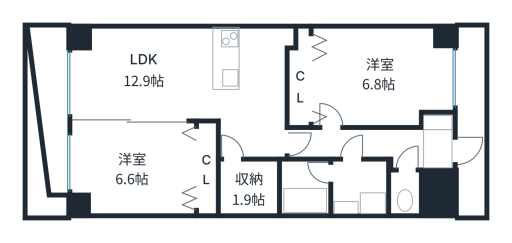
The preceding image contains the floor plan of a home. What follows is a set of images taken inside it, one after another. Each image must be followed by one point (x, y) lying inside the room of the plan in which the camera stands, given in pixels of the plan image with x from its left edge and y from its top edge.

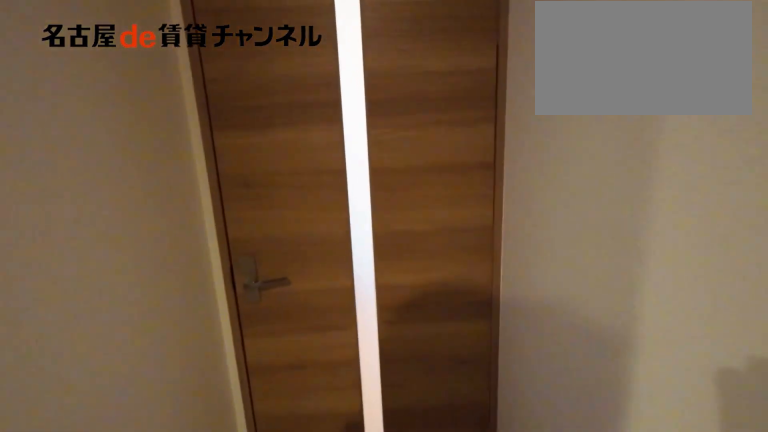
(359, 144)
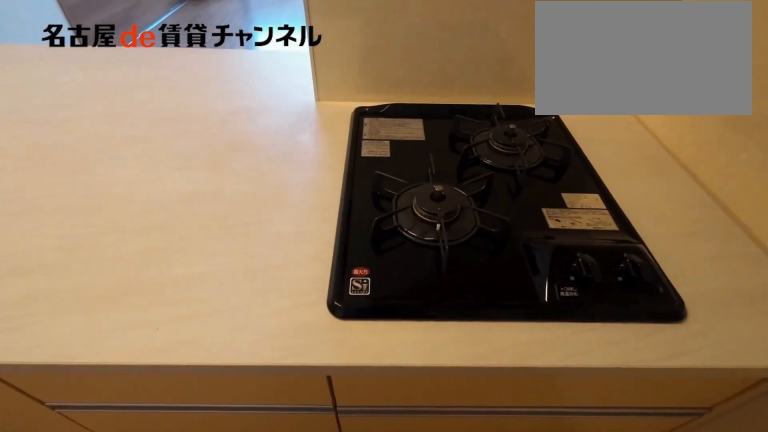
(254, 58)
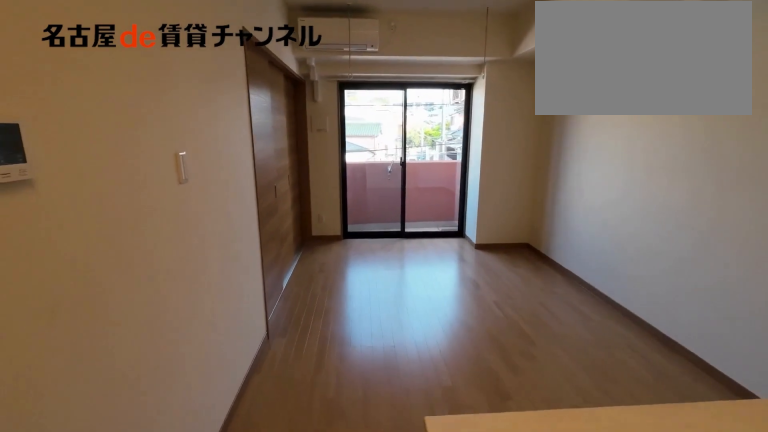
(188, 80)
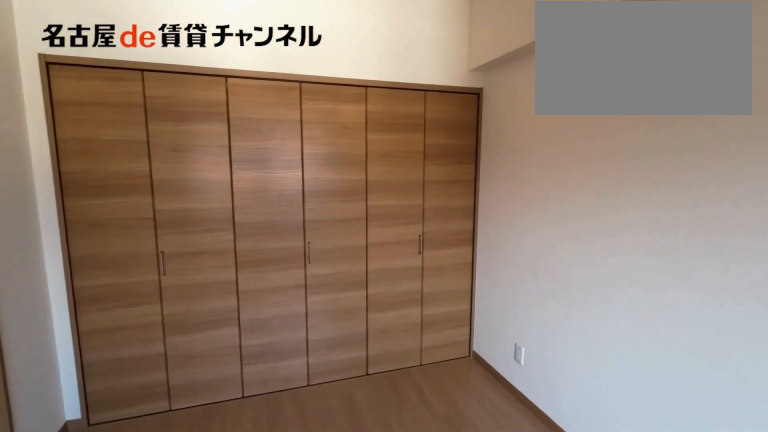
(135, 167)
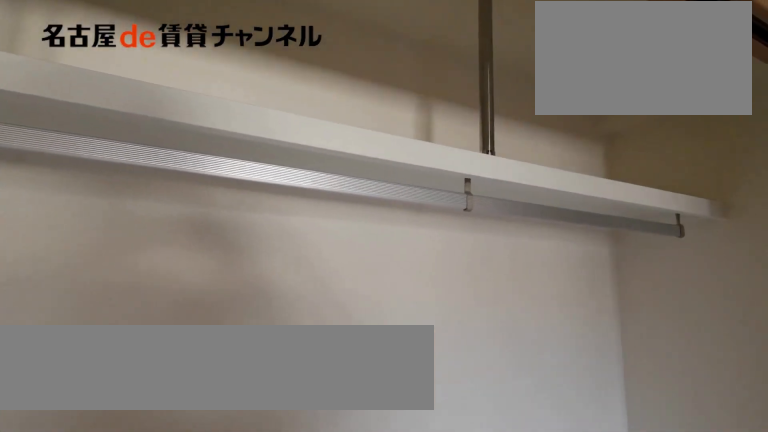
(206, 168)
